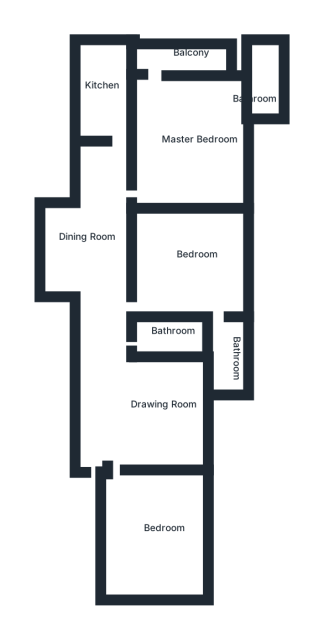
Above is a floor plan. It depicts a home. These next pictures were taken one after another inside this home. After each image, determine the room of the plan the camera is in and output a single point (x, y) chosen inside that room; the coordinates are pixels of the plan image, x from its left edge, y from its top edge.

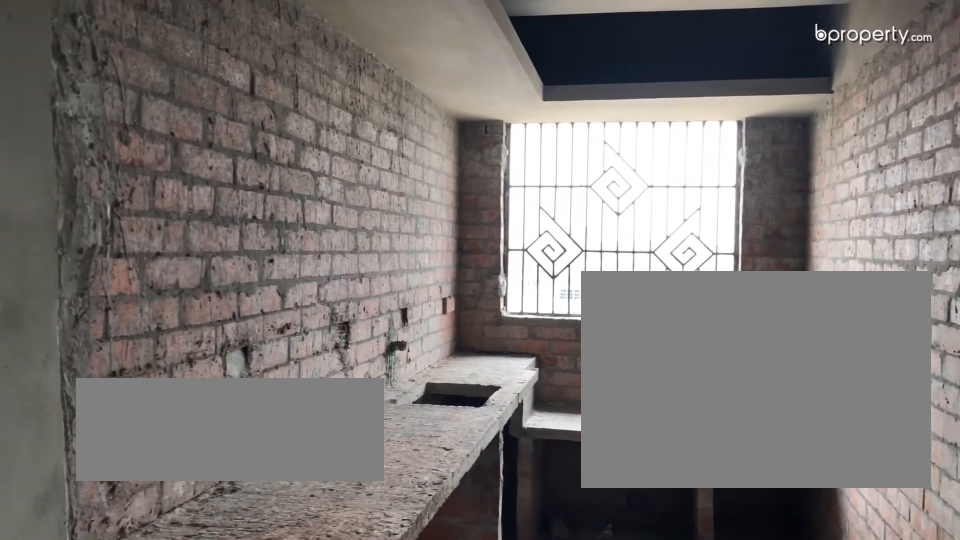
(105, 104)
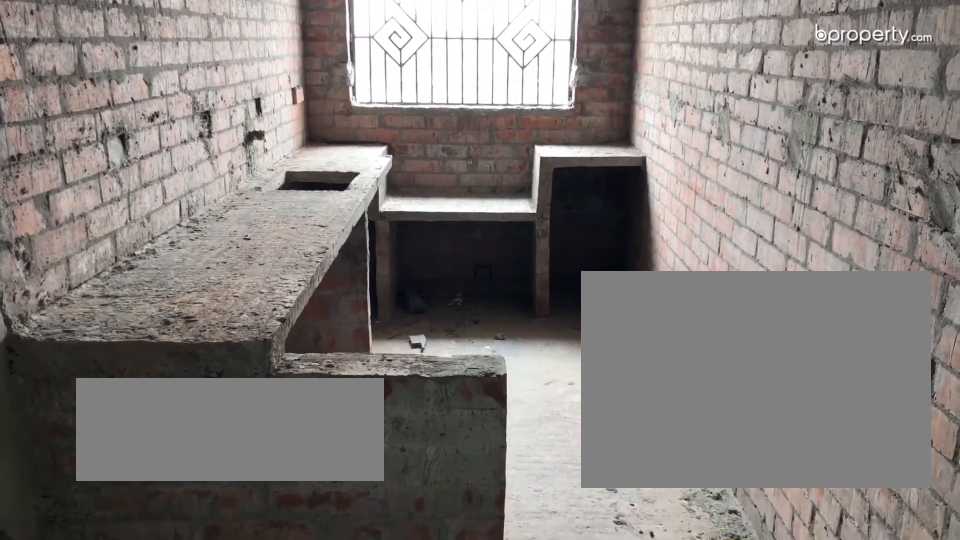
(105, 104)
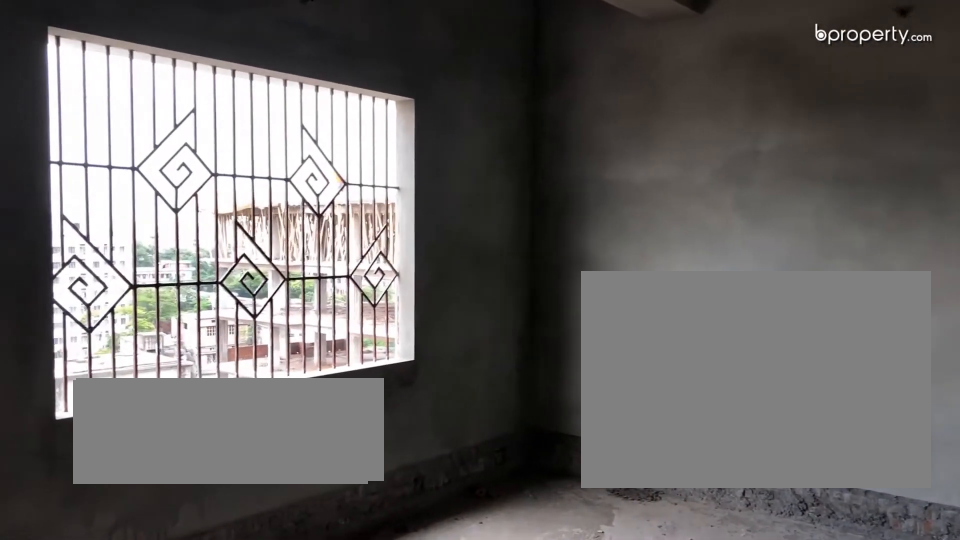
(161, 540)
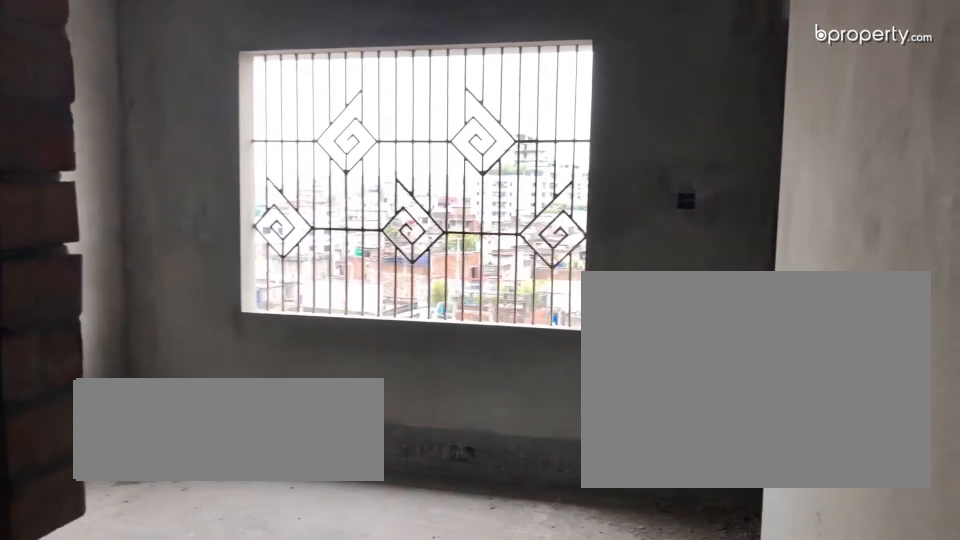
(198, 258)
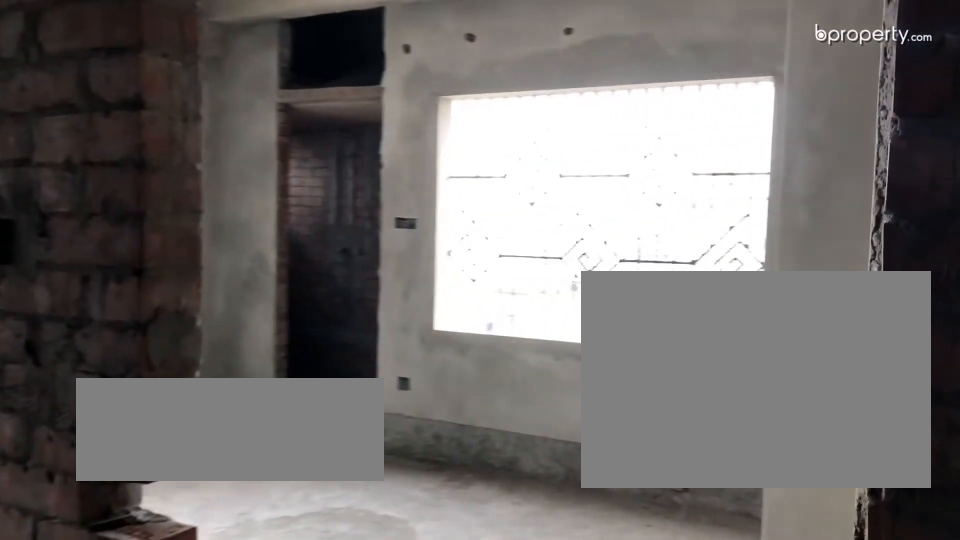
(193, 141)
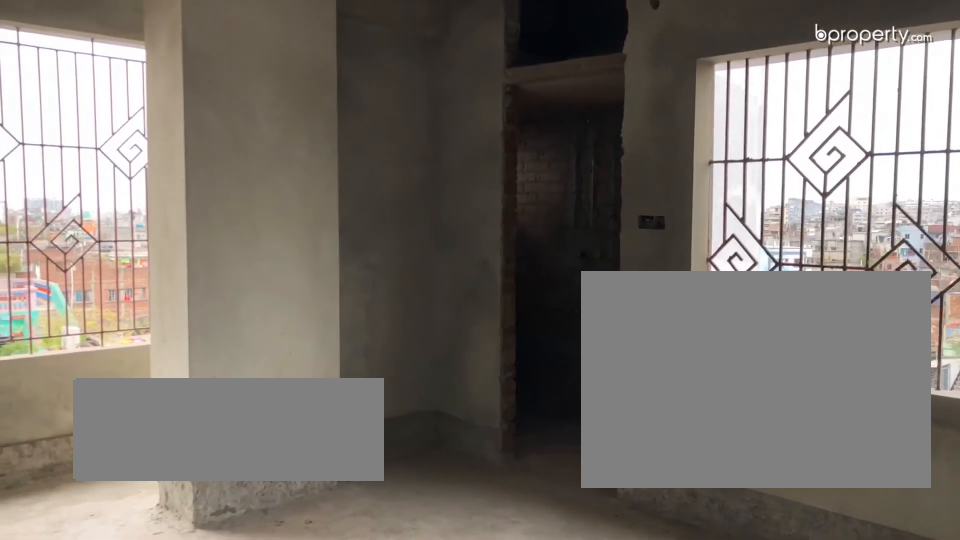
(193, 141)
